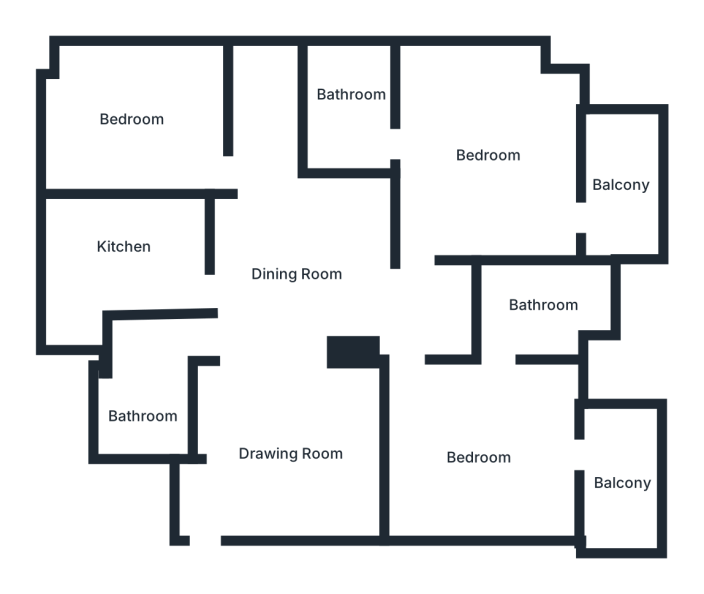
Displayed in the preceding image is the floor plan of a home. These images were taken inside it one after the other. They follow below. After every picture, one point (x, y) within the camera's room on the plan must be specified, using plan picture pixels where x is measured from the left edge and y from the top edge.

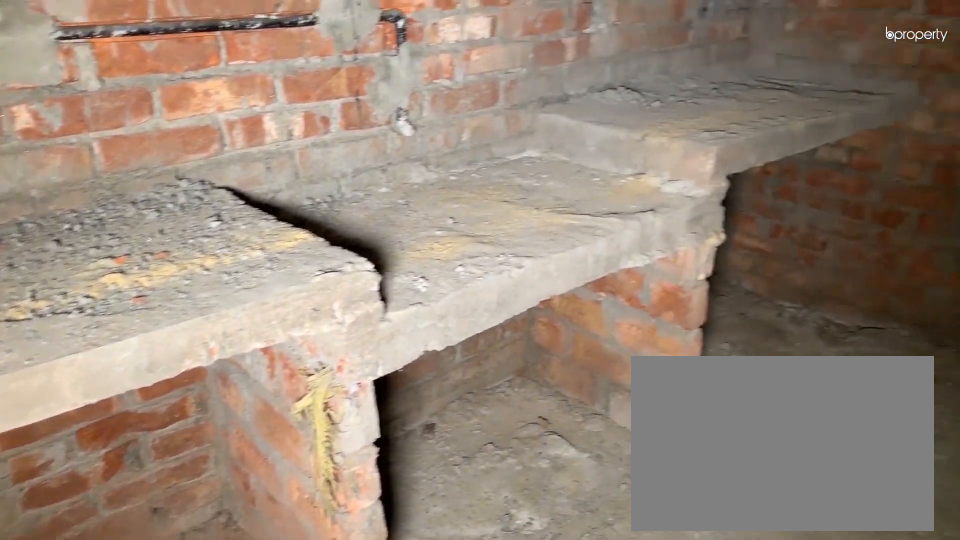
(109, 256)
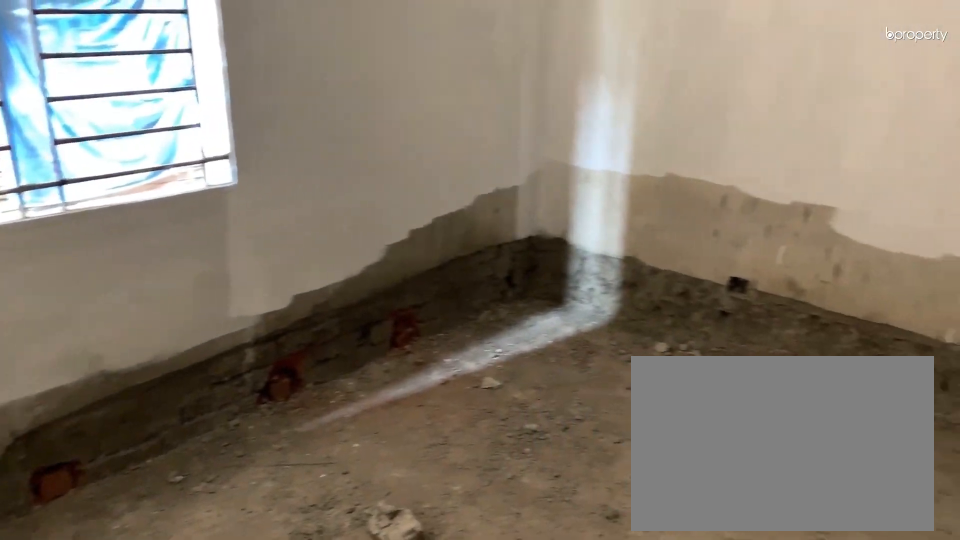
(132, 121)
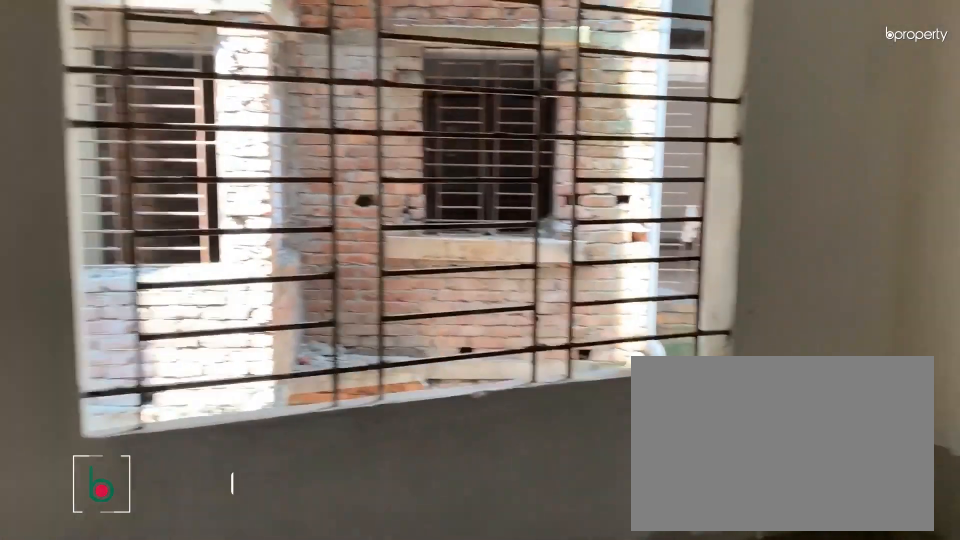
(480, 147)
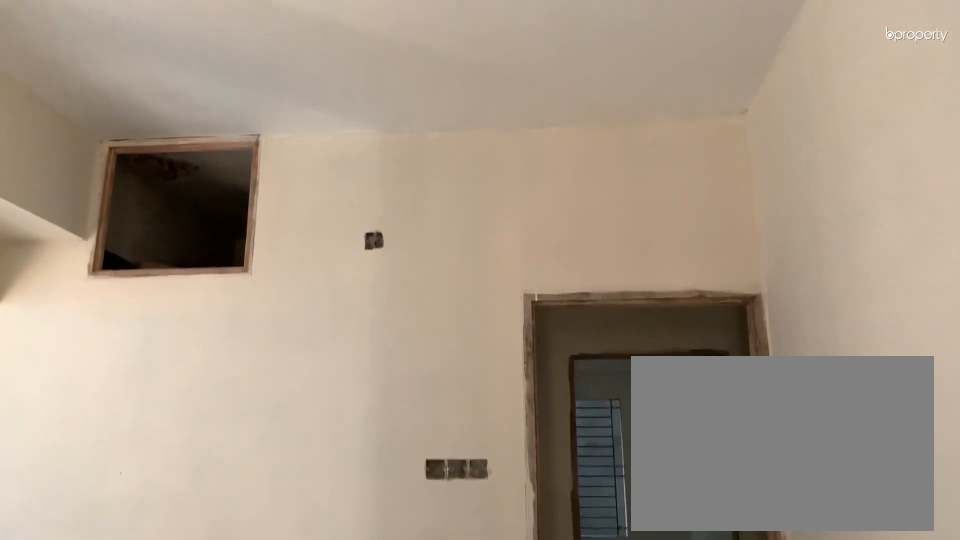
(480, 147)
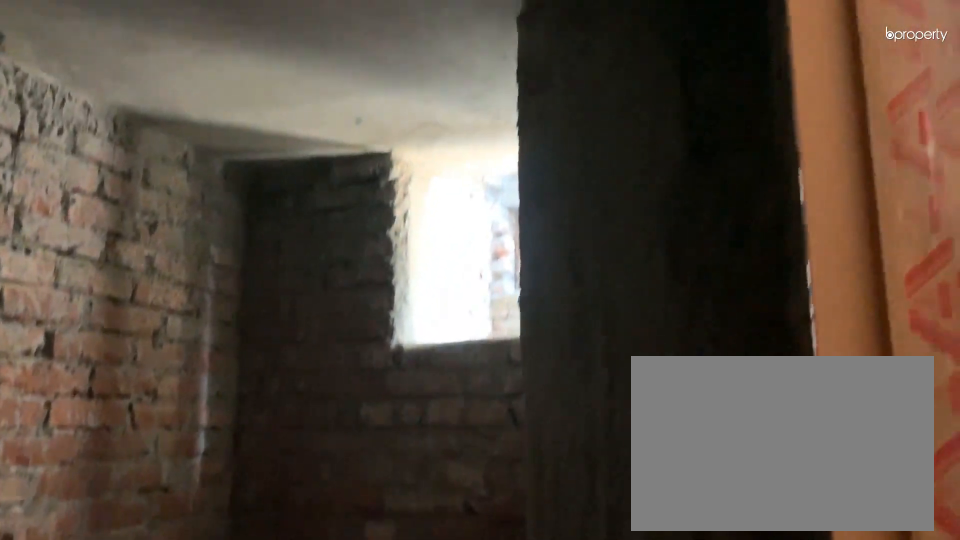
(348, 112)
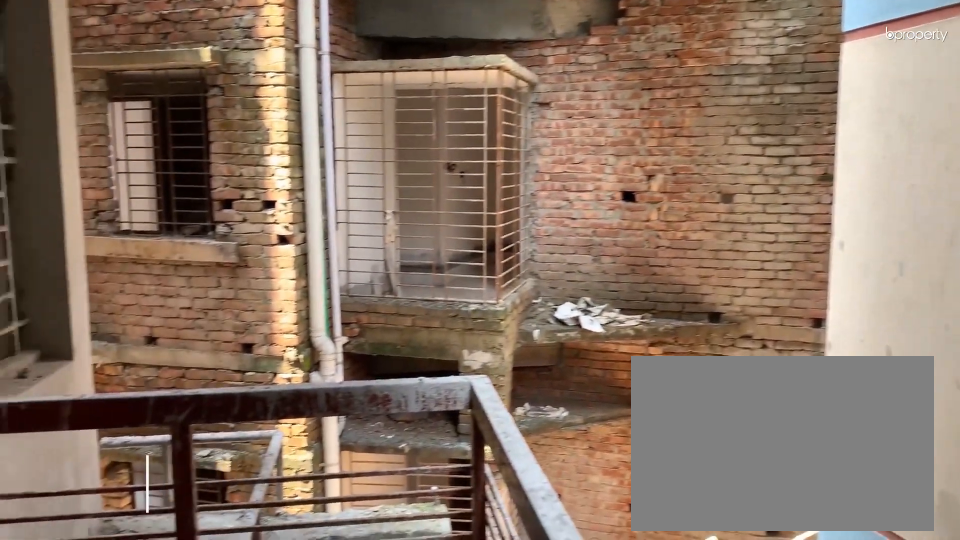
(625, 175)
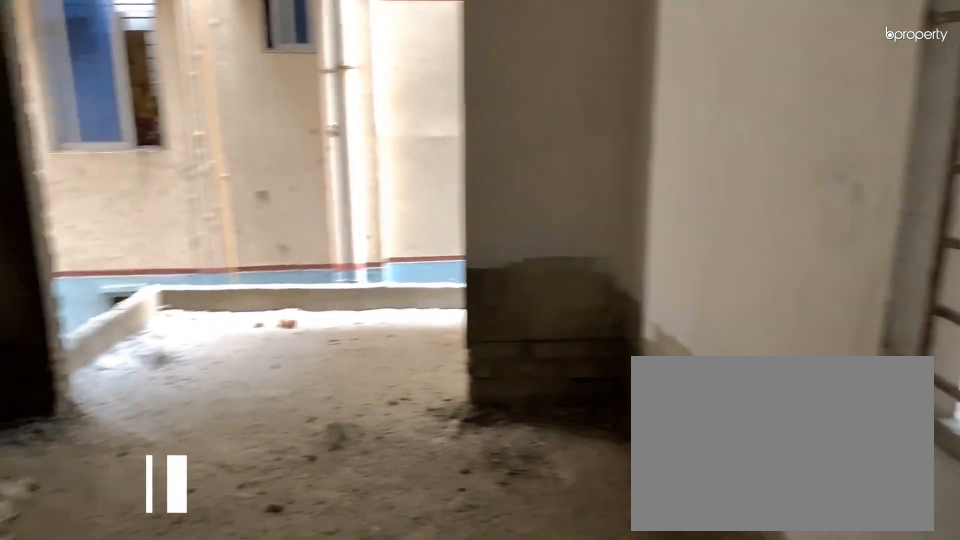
(490, 450)
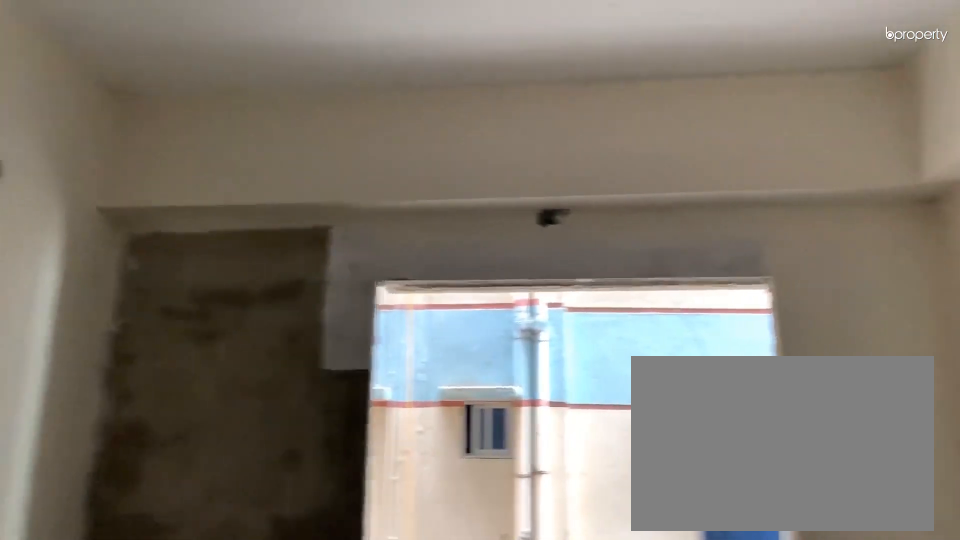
(490, 450)
